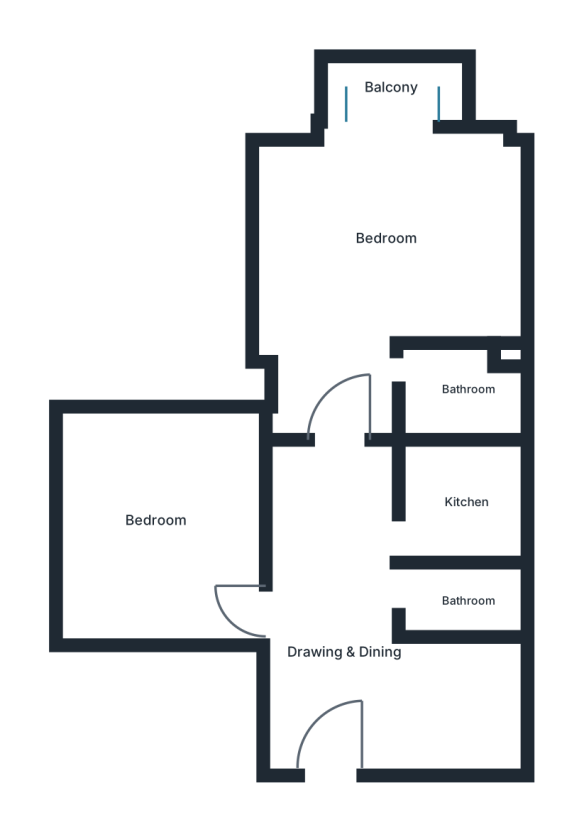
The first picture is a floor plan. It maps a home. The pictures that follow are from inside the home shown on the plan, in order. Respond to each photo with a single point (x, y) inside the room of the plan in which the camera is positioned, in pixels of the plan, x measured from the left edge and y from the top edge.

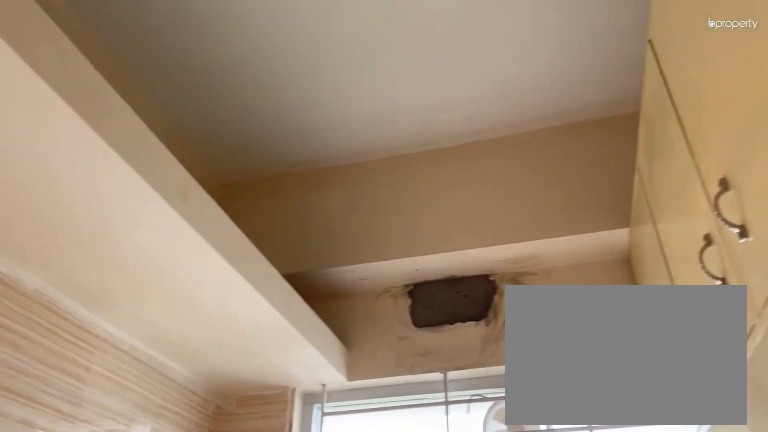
(465, 499)
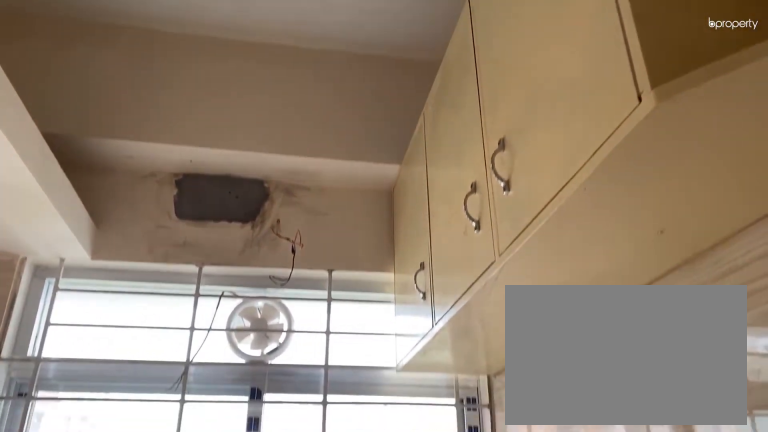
(465, 499)
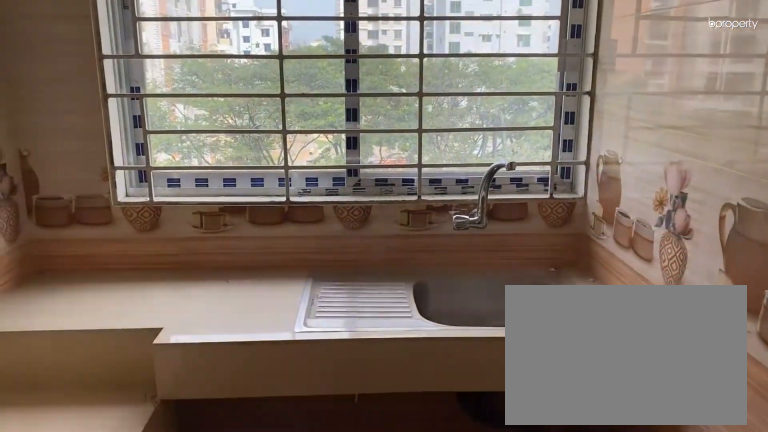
(465, 499)
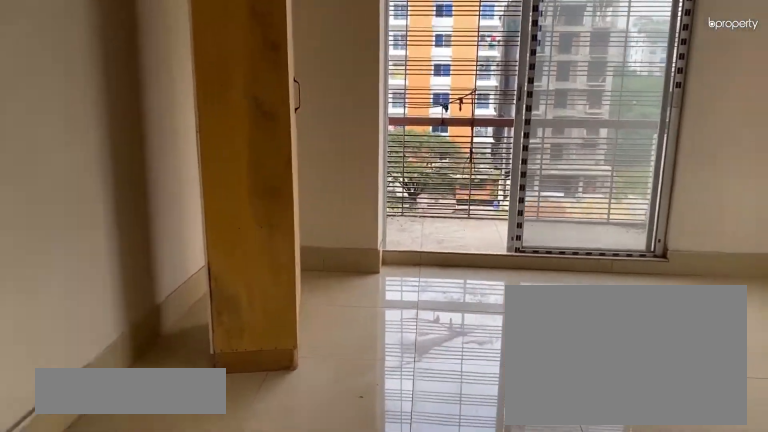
(387, 231)
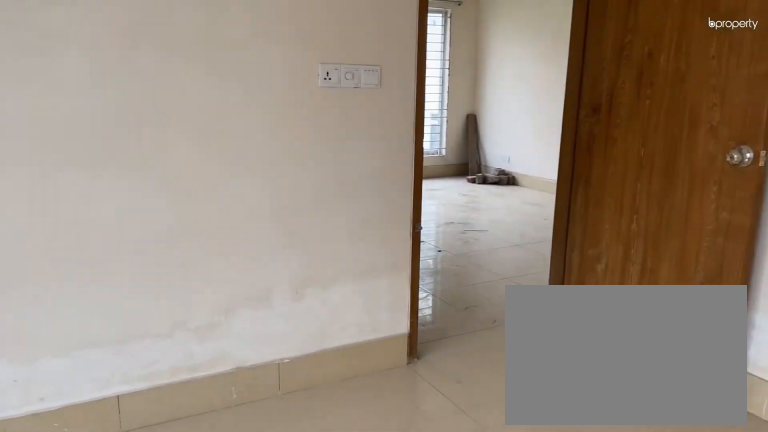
(157, 519)
